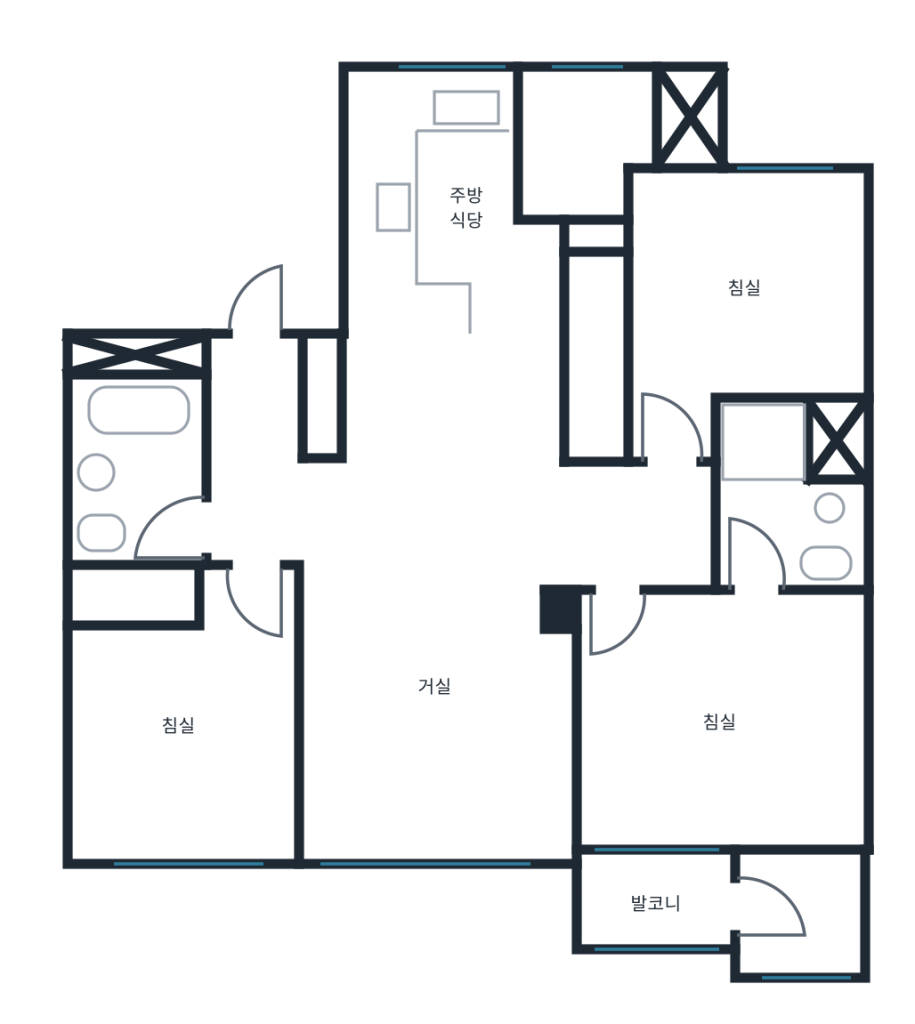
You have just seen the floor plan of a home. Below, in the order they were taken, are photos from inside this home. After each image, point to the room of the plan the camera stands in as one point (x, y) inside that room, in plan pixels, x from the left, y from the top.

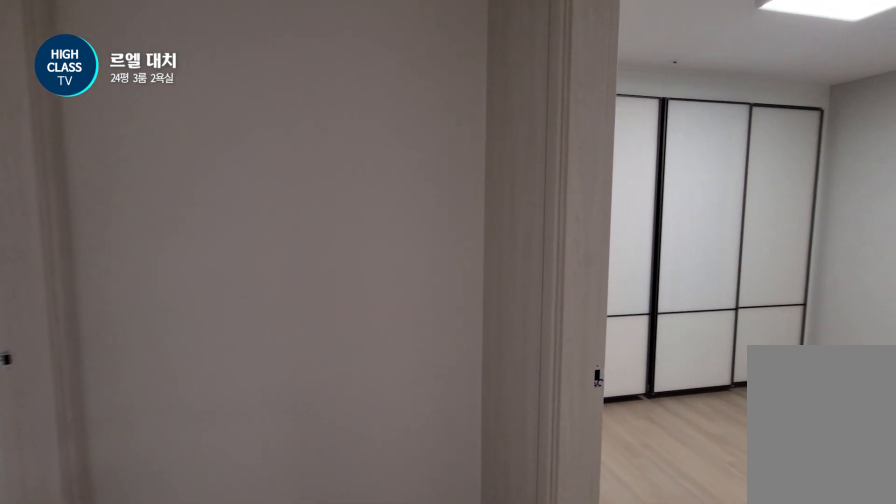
(644, 528)
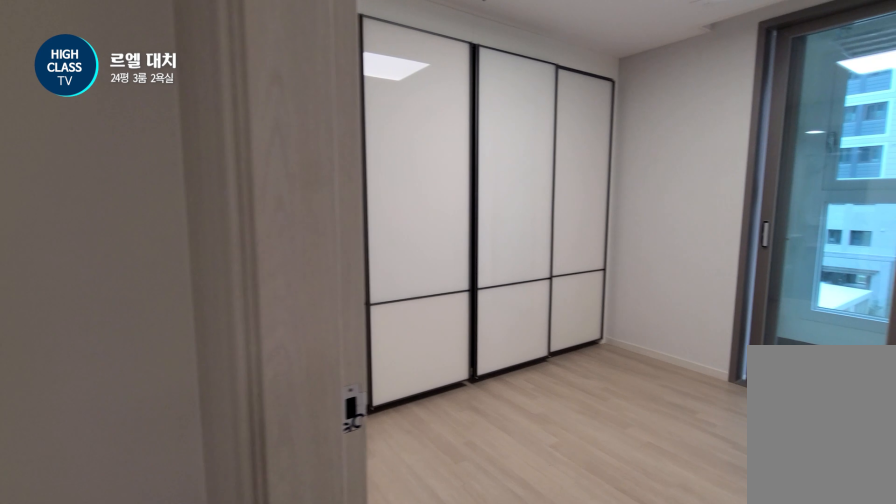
(644, 528)
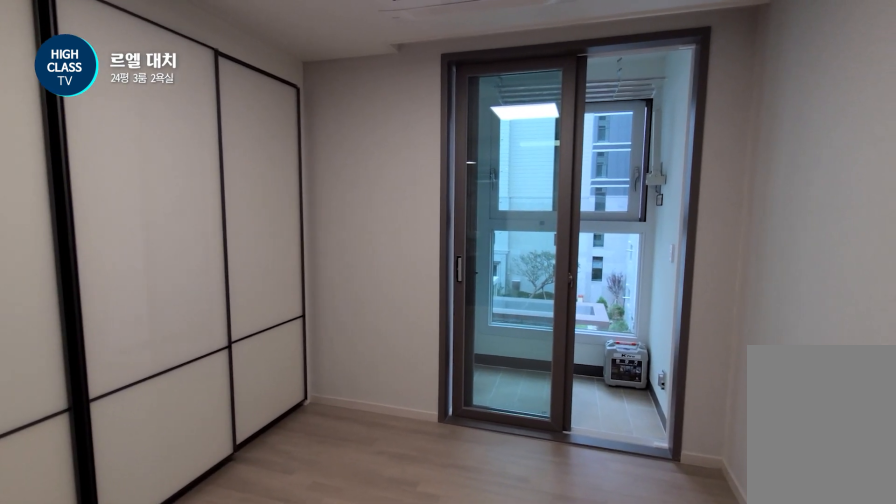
(708, 758)
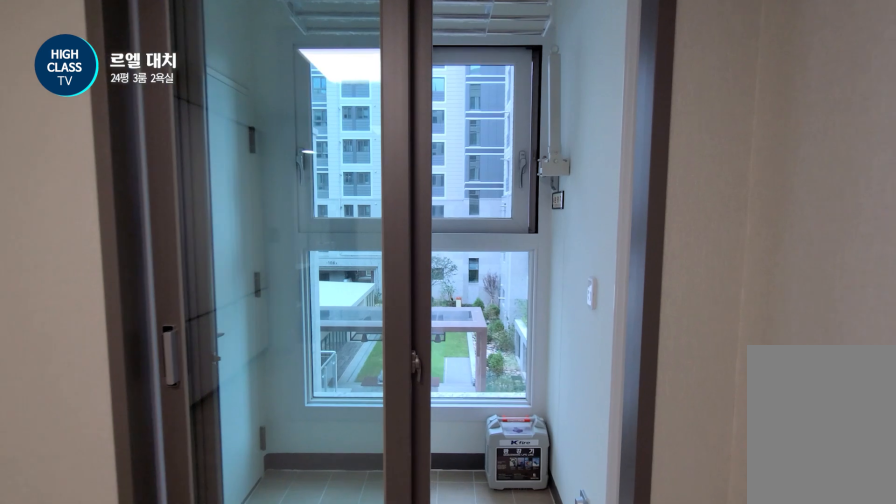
(708, 758)
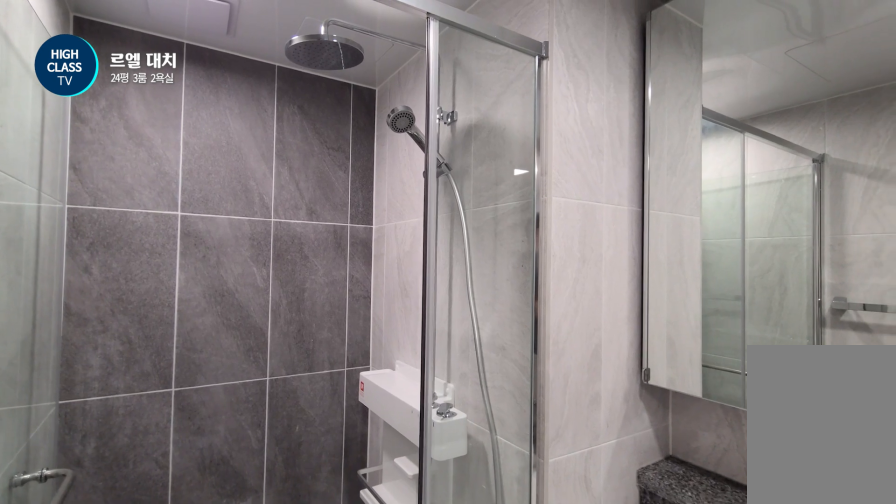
(790, 499)
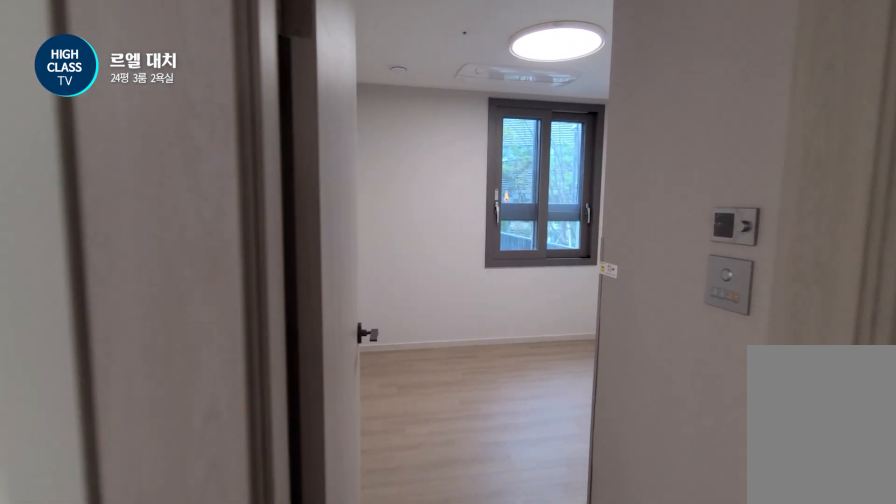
(644, 529)
